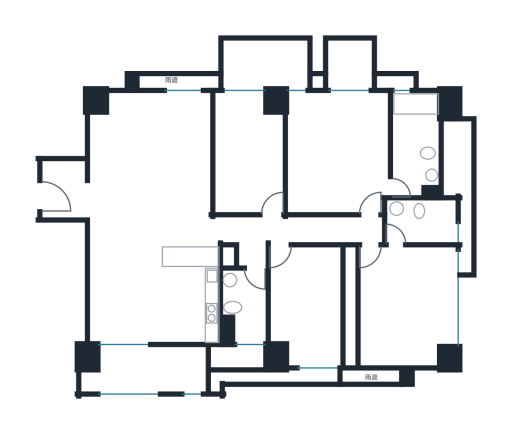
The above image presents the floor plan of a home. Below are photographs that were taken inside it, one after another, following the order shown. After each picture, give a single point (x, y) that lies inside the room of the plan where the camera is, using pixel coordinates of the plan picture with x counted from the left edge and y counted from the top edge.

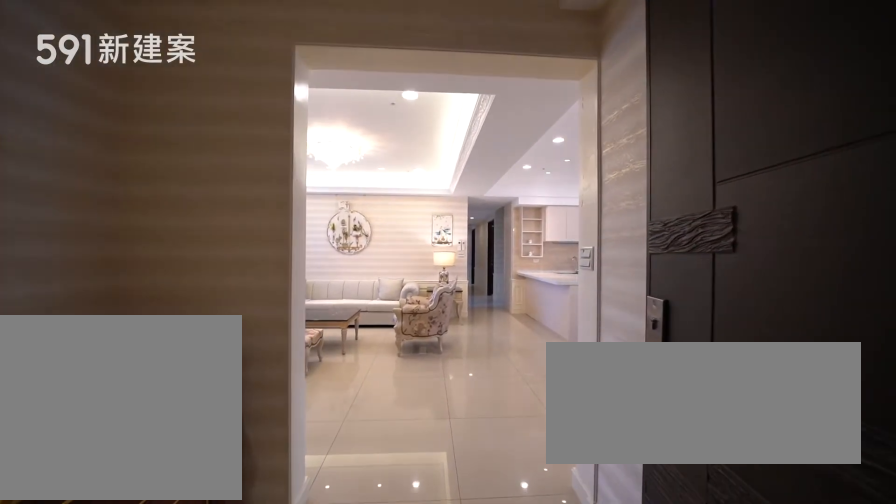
(65, 186)
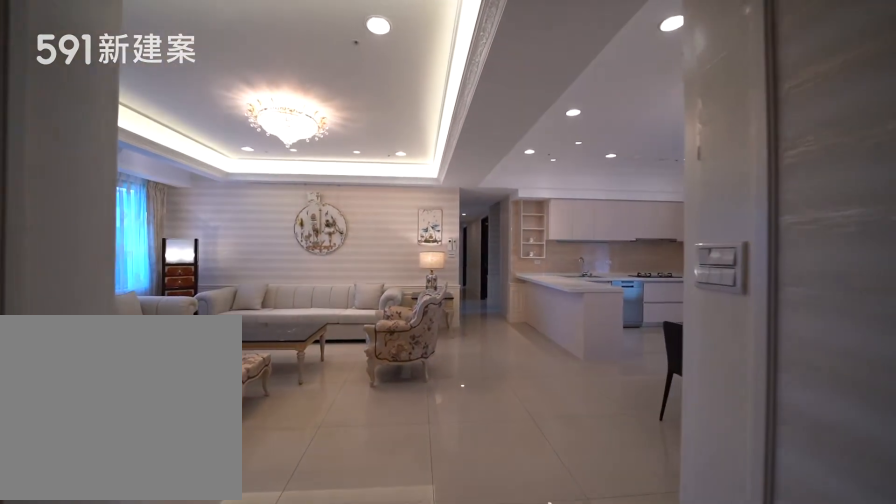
(65, 186)
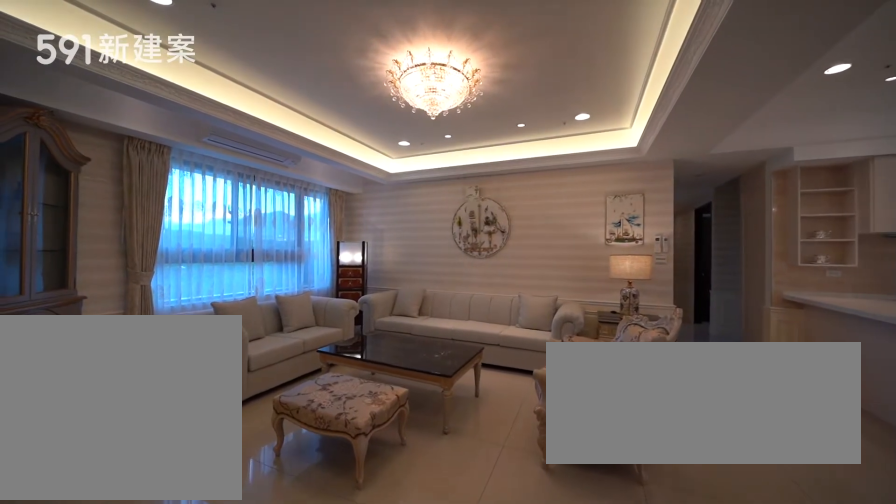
(152, 154)
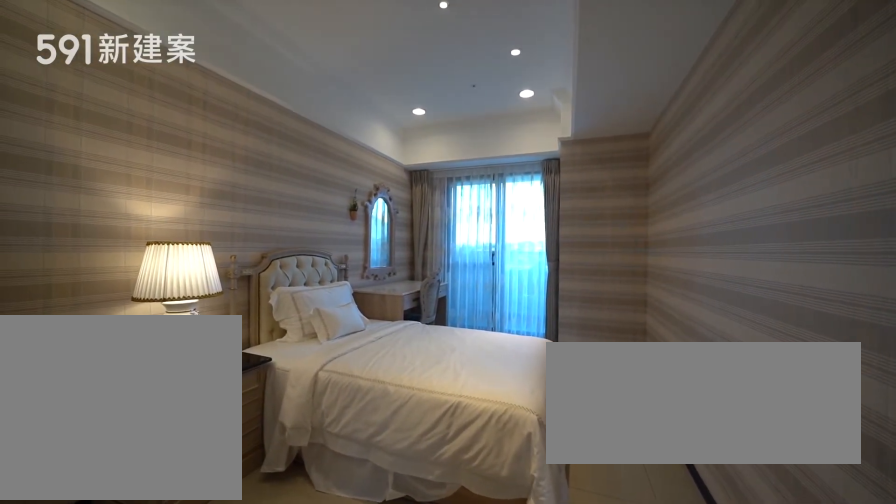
(247, 150)
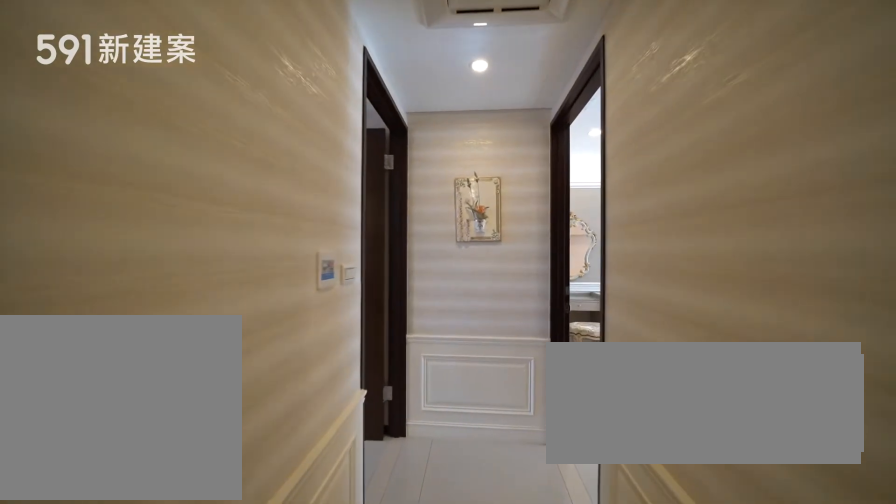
(258, 229)
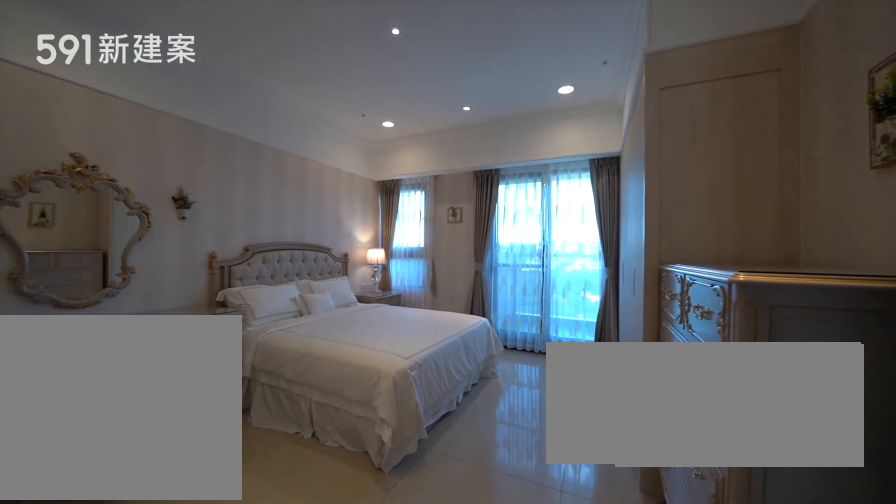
(337, 150)
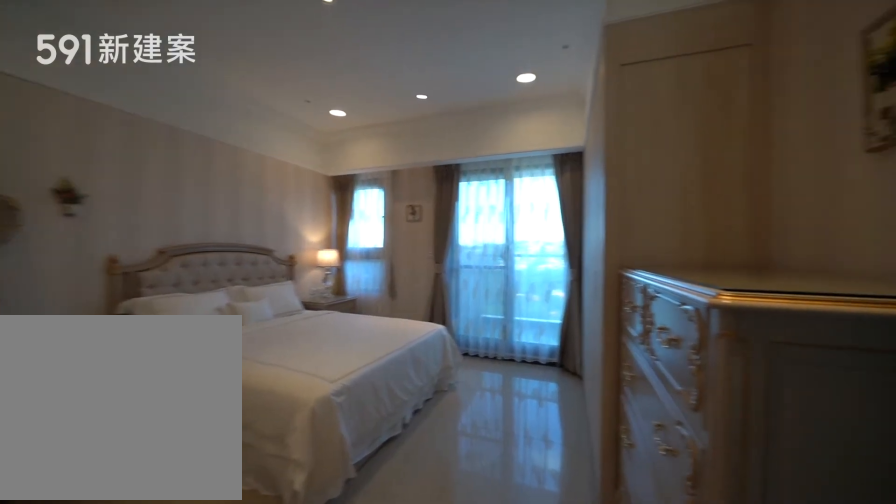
(337, 150)
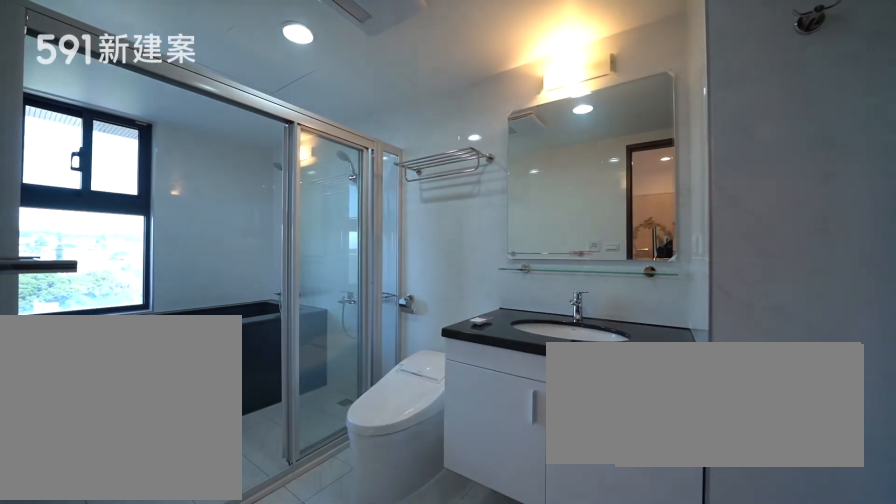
(415, 140)
